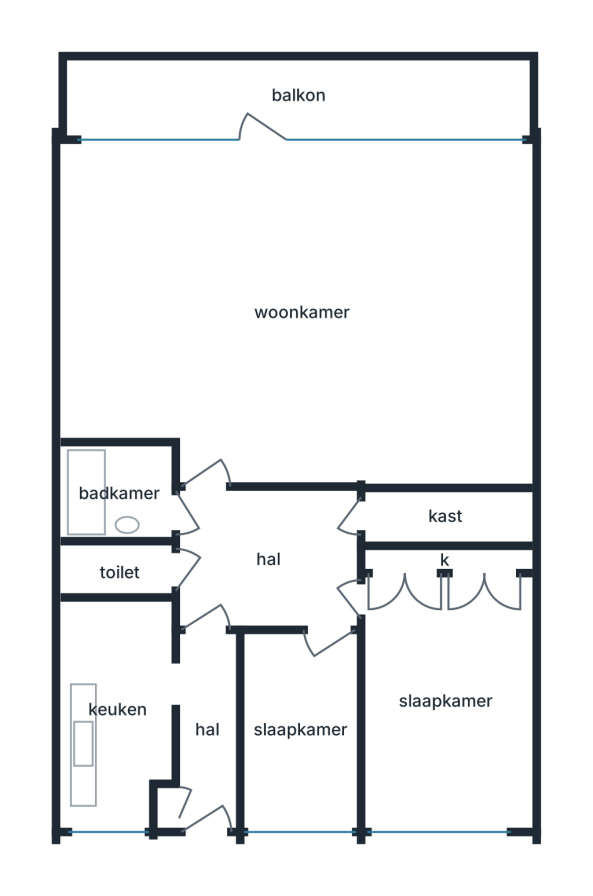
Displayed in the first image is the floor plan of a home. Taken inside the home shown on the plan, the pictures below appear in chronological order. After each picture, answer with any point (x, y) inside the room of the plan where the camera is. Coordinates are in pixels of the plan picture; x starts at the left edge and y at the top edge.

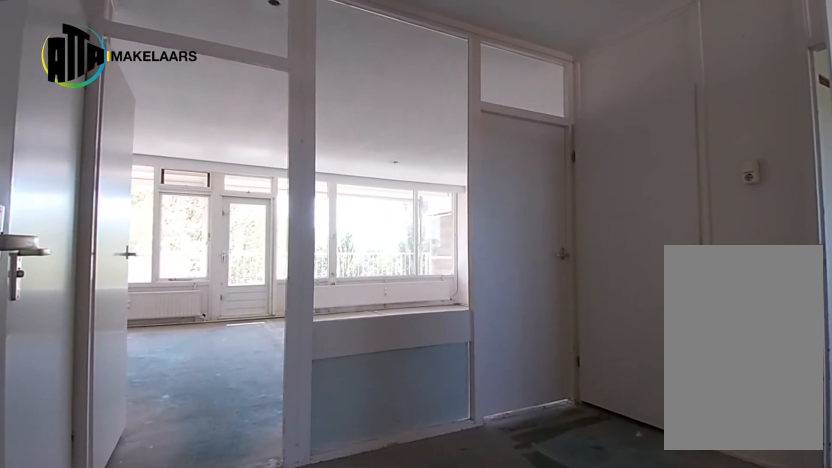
(269, 558)
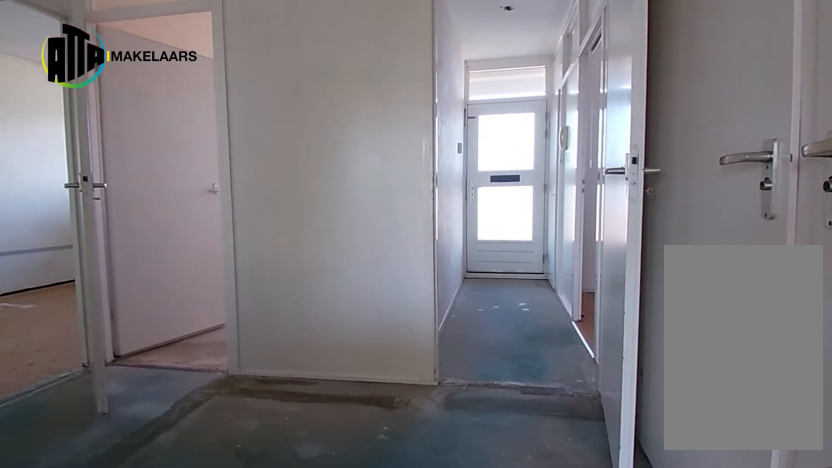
(269, 558)
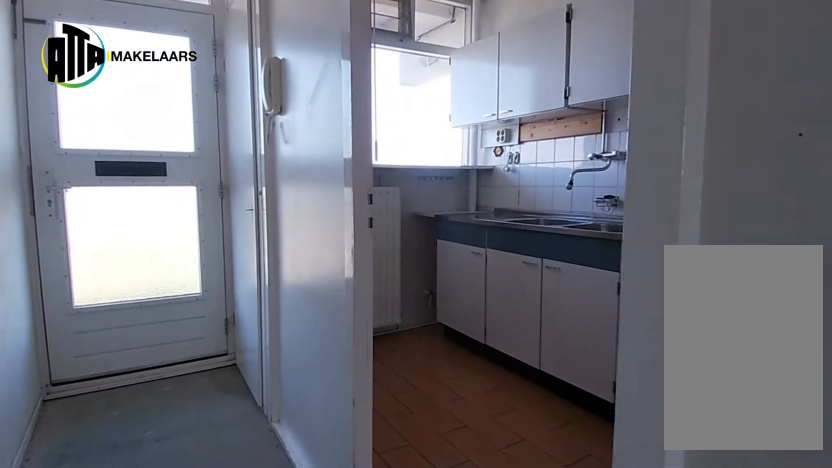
(207, 727)
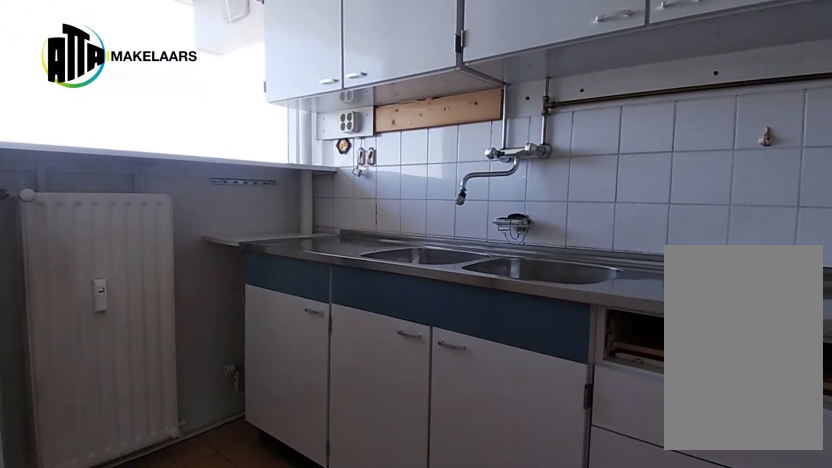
(117, 709)
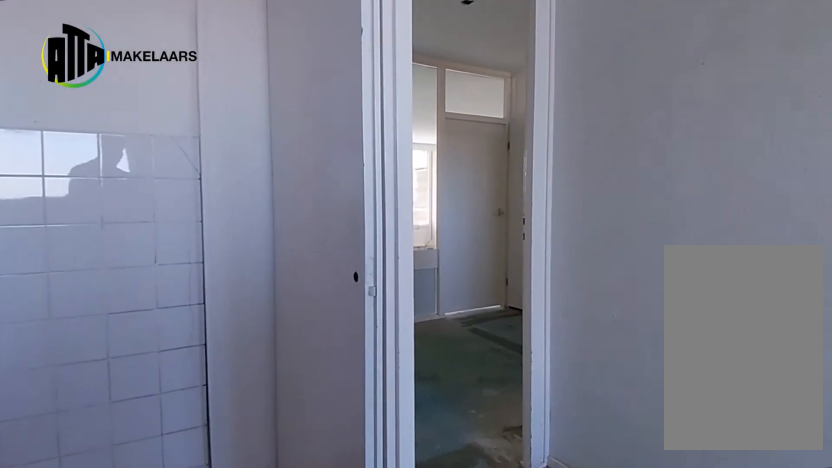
(117, 709)
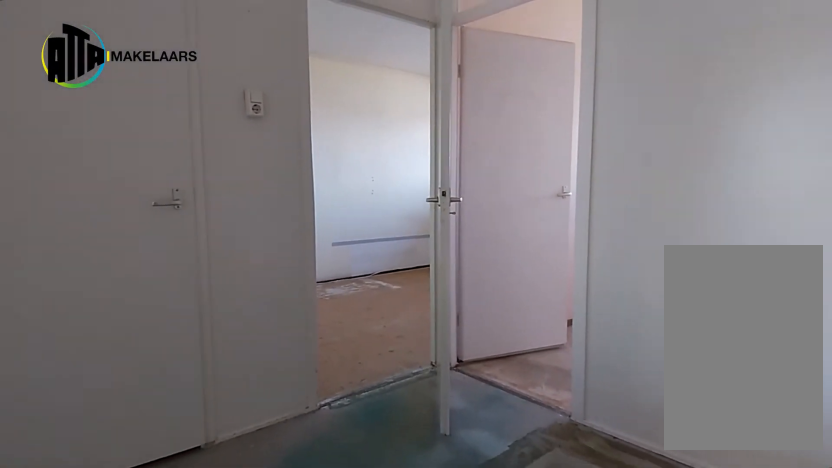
(269, 558)
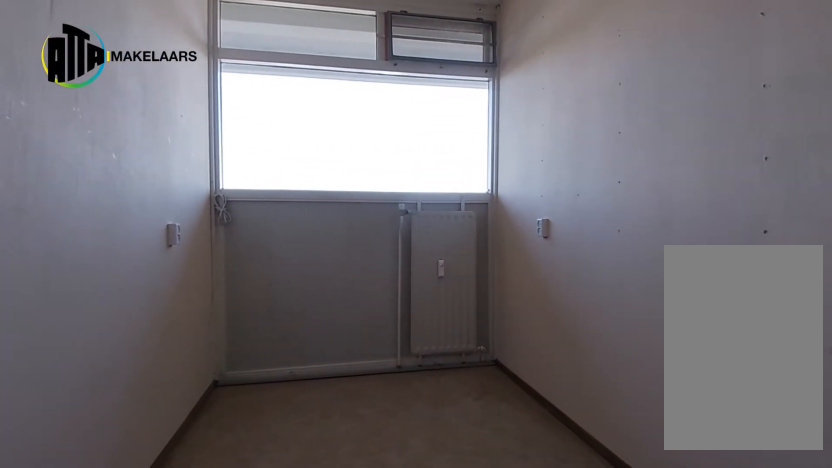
(299, 729)
